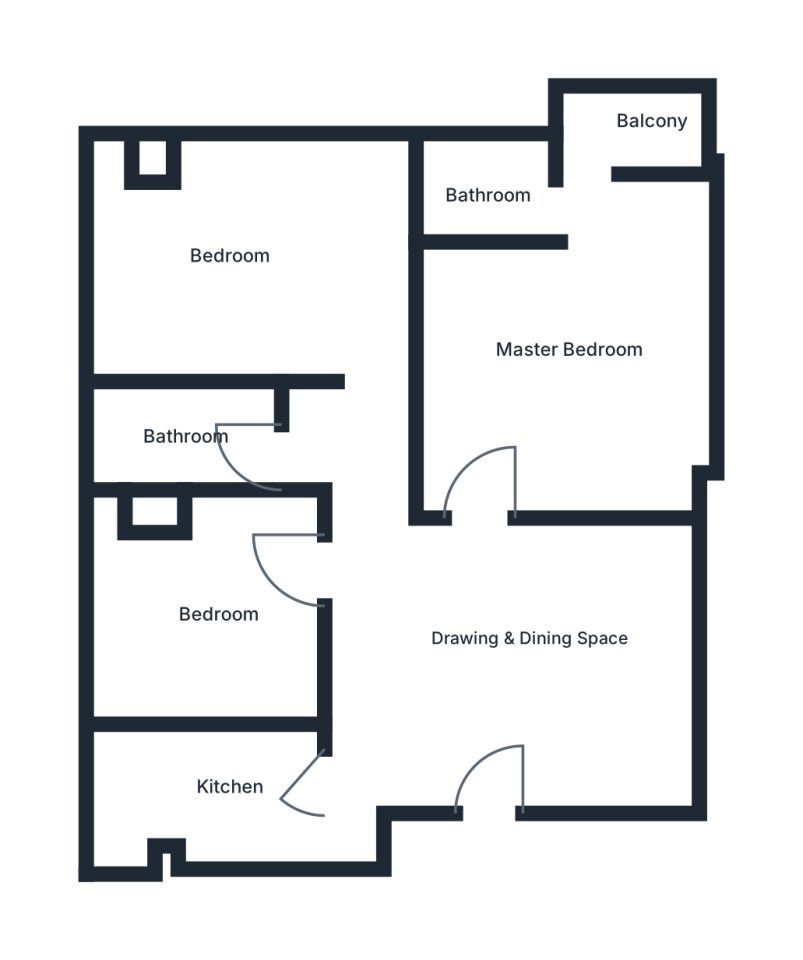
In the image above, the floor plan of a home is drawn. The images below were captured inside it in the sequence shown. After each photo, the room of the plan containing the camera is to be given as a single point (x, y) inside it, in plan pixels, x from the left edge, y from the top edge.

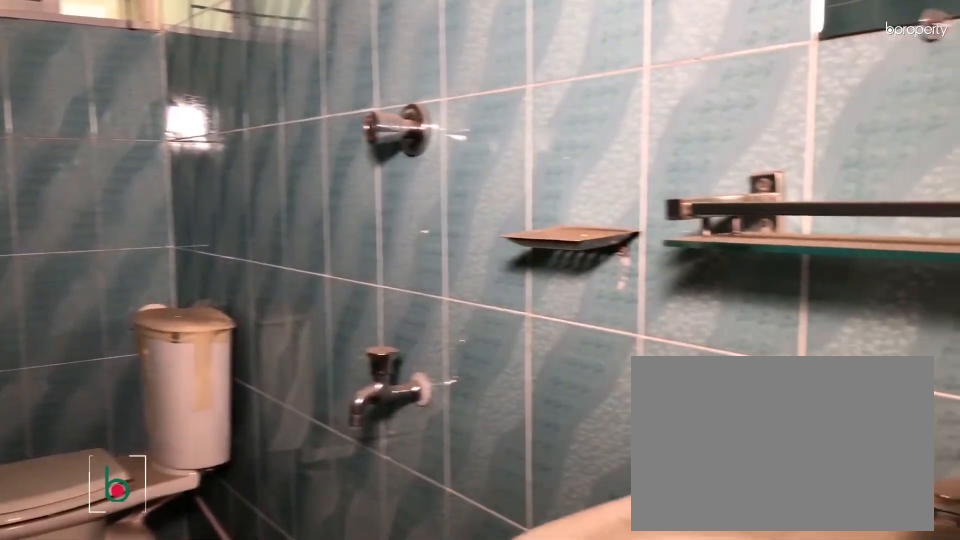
(199, 443)
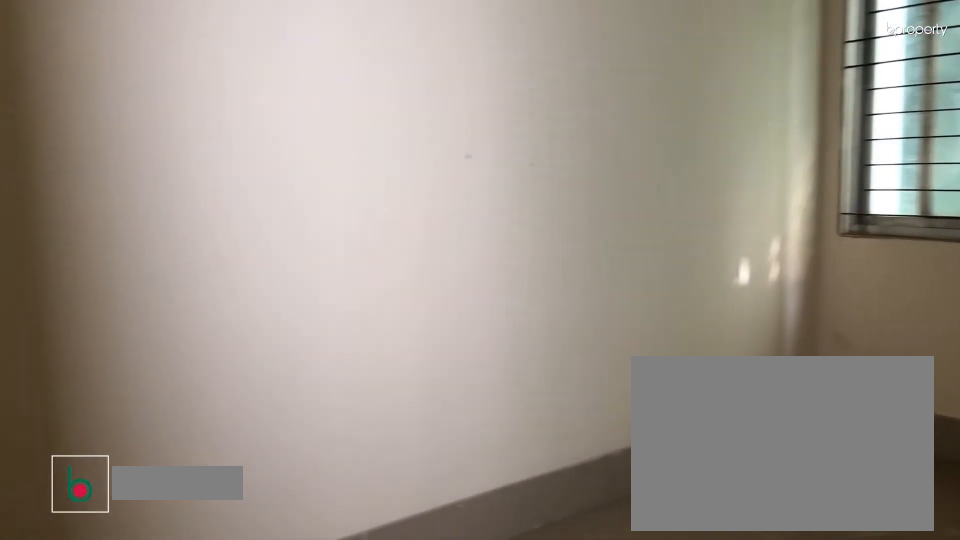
(206, 633)
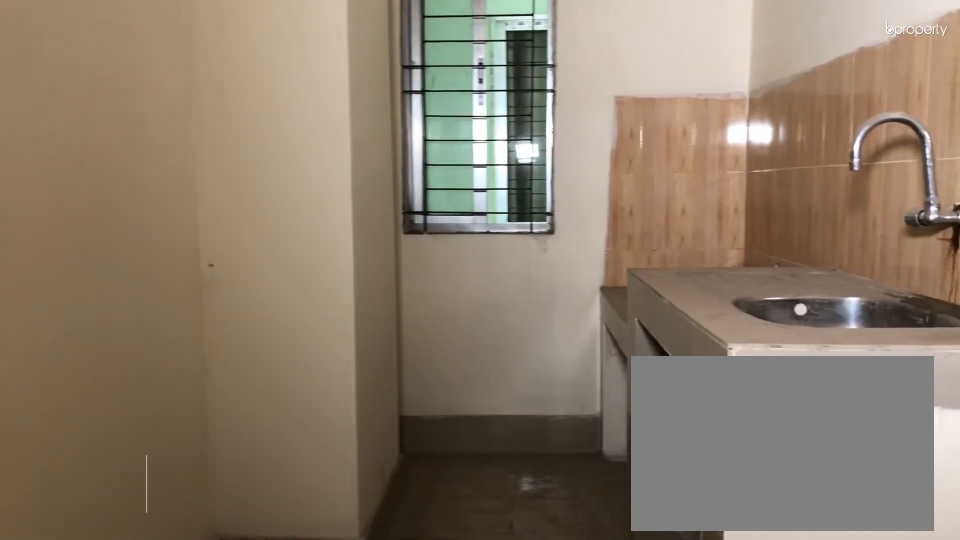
(224, 802)
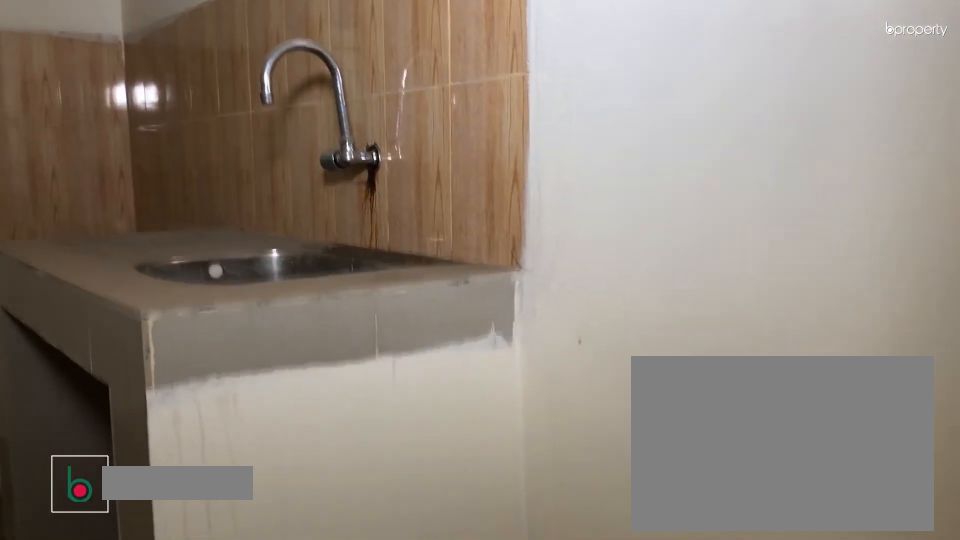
(224, 802)
